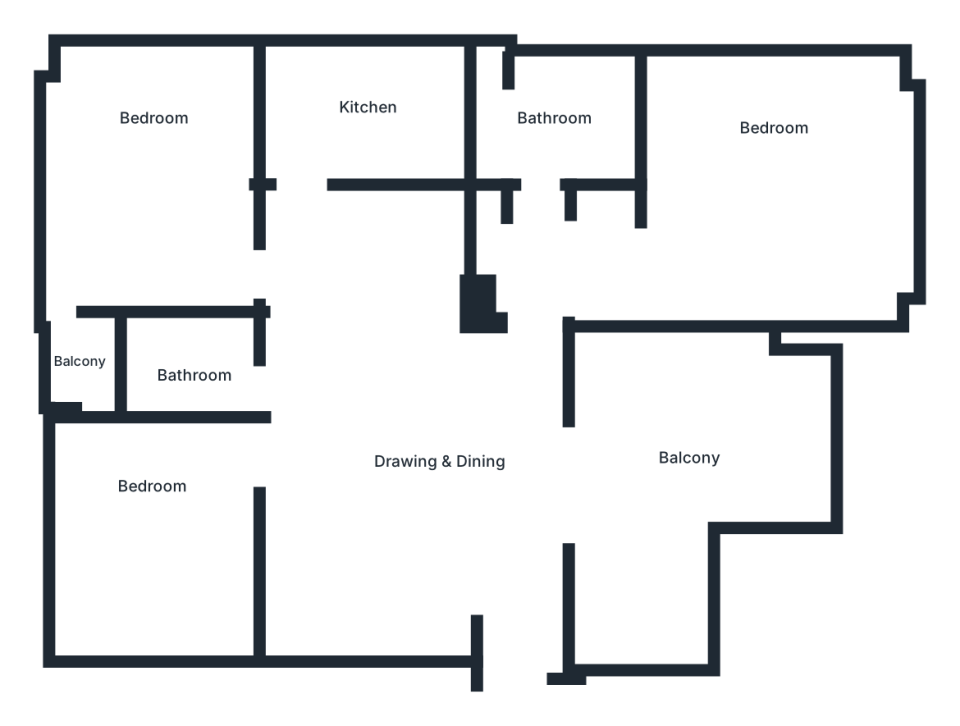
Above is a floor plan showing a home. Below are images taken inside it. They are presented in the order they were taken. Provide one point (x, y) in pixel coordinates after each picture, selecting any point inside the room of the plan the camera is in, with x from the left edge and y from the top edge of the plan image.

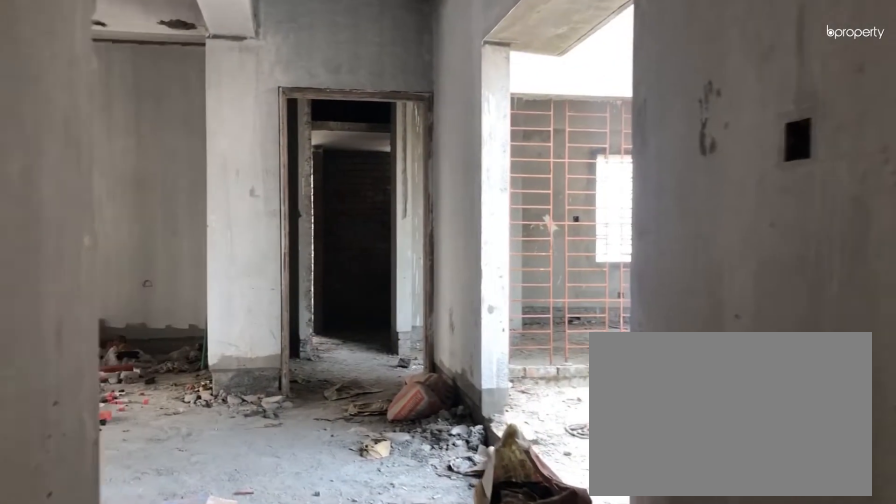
(521, 632)
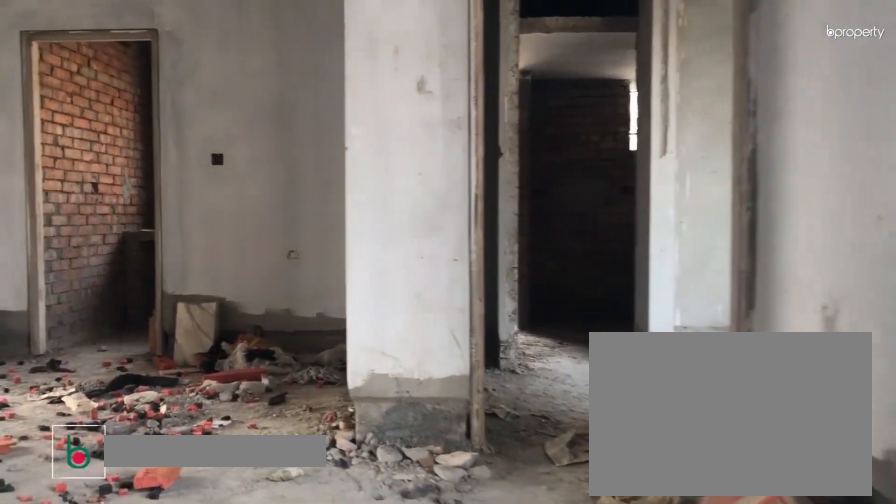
(433, 465)
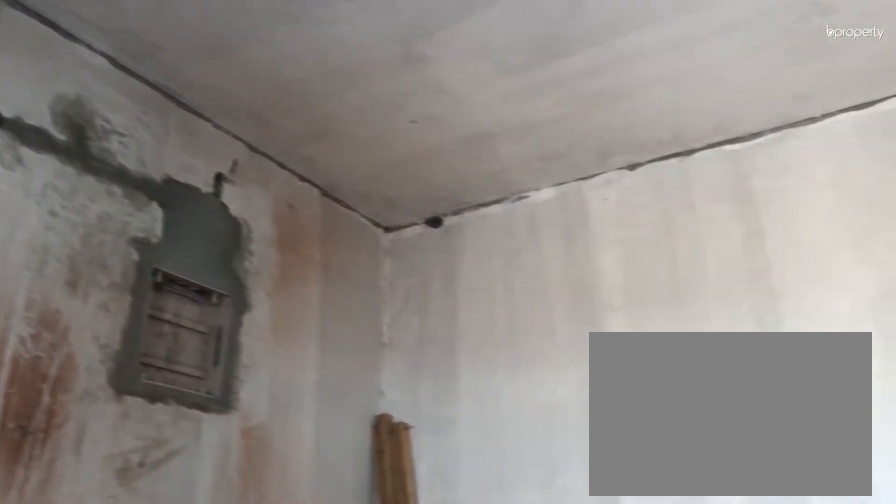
(432, 466)
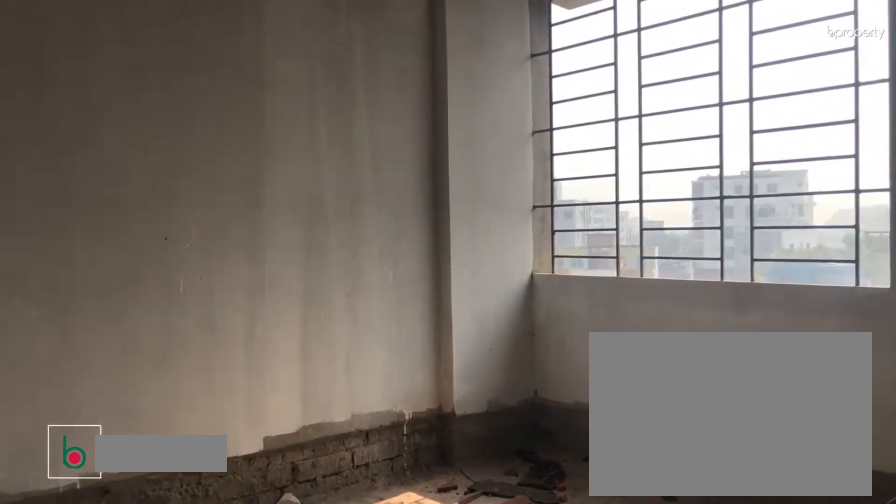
(152, 544)
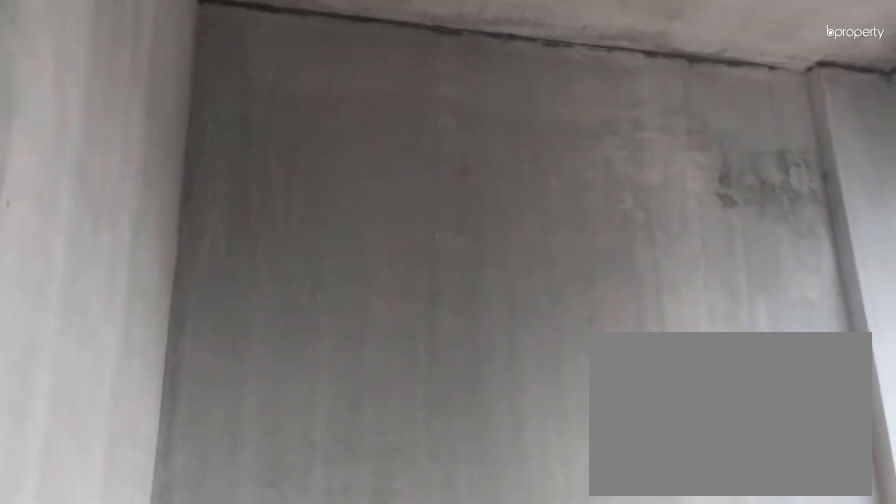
(152, 544)
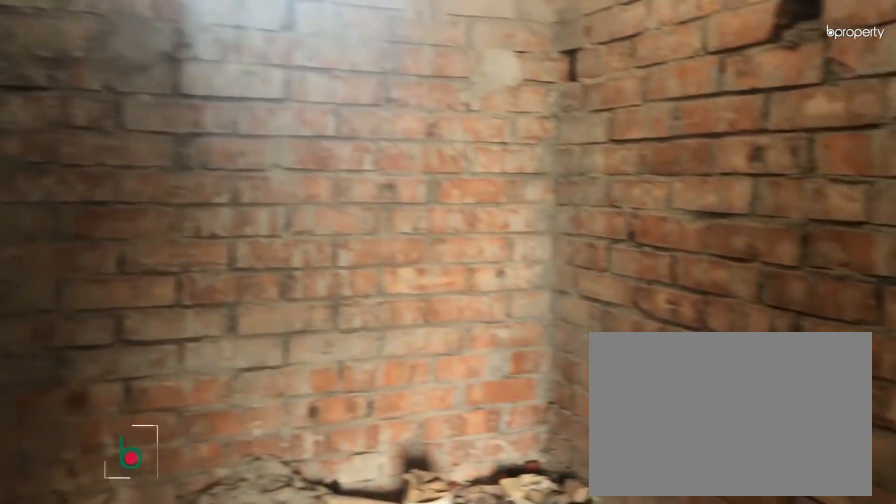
(191, 372)
